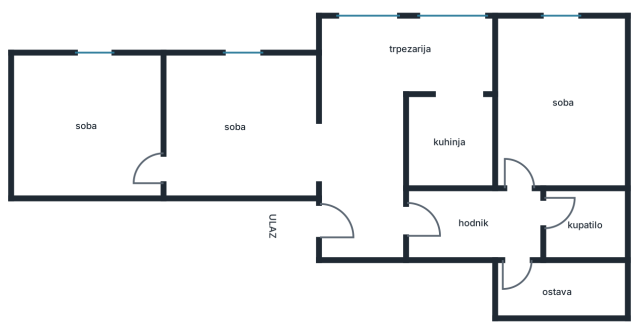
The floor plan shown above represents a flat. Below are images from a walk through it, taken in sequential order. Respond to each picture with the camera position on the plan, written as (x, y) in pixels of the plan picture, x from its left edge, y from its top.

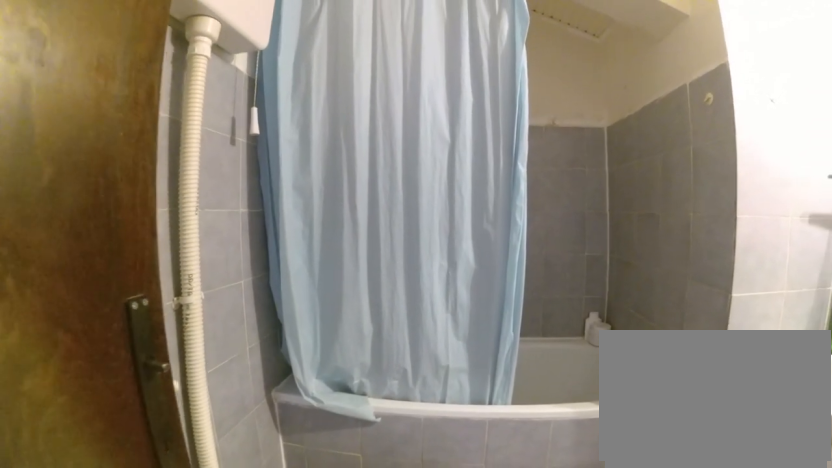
(552, 224)
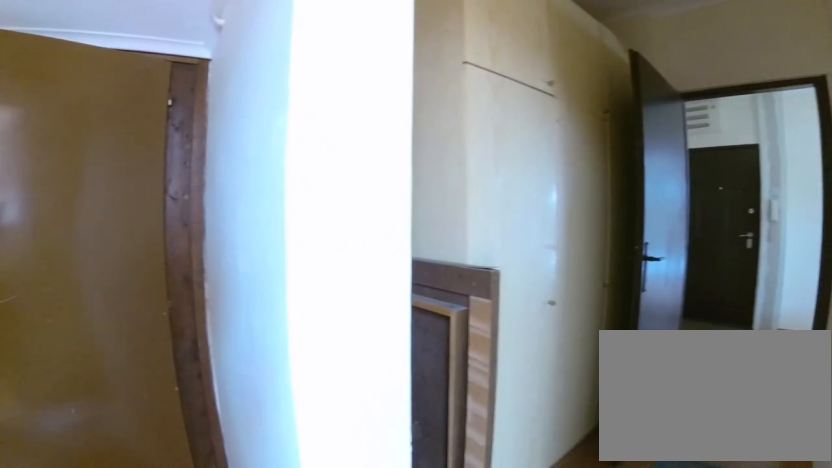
(525, 214)
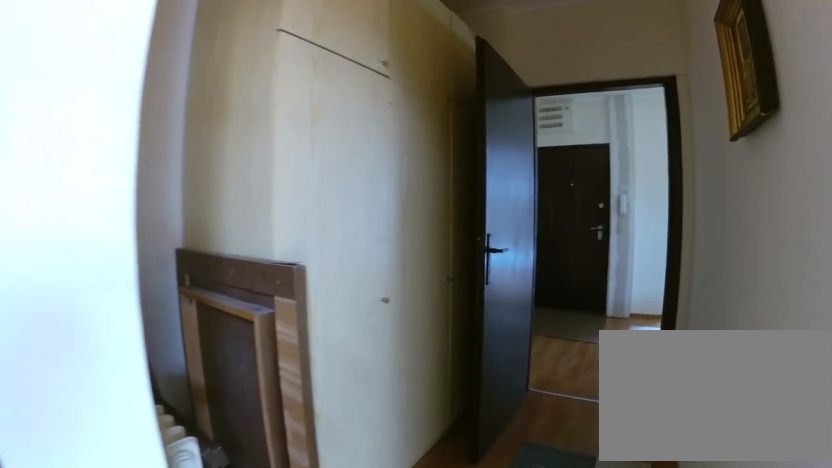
(525, 221)
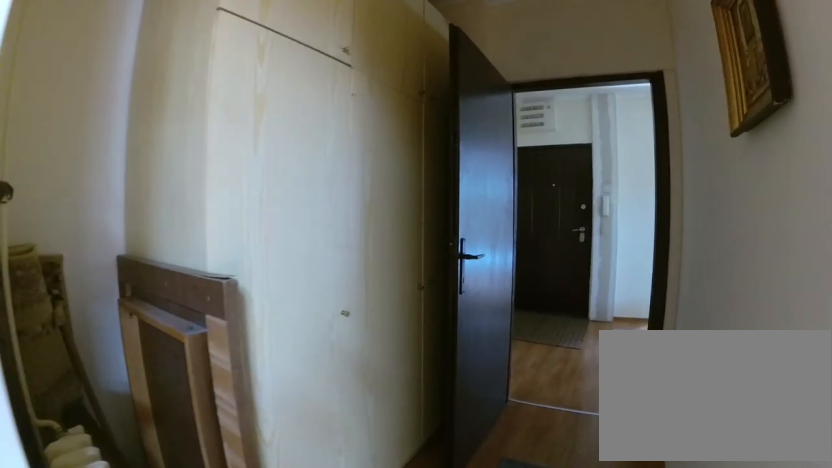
(523, 224)
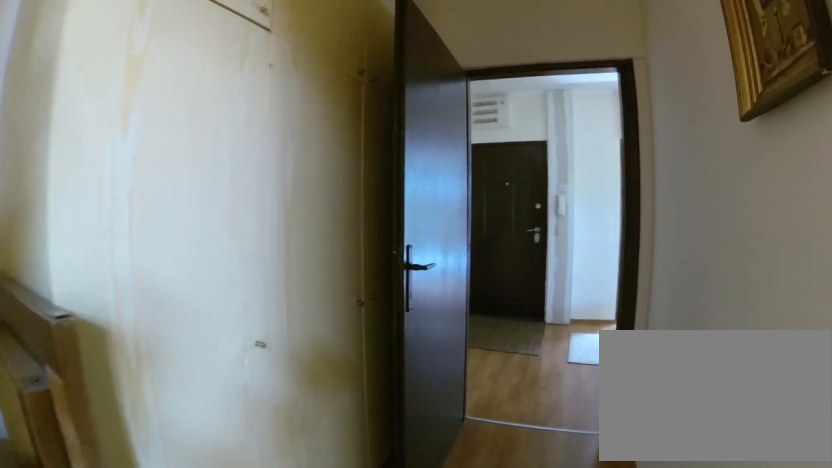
(511, 226)
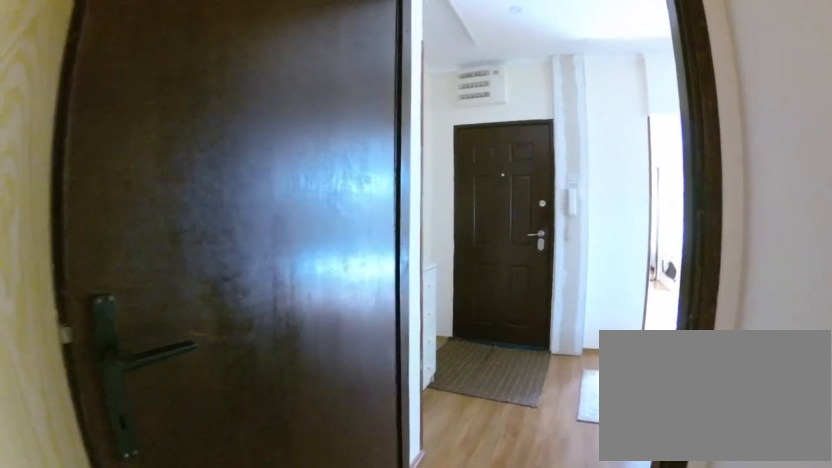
(469, 226)
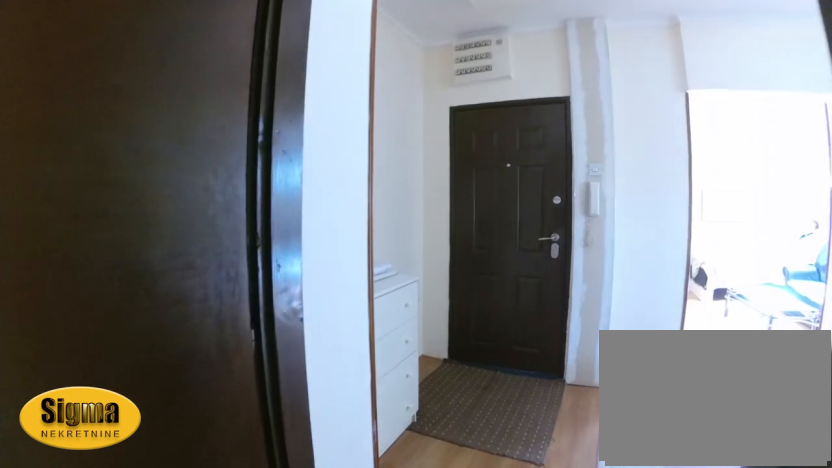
(433, 226)
